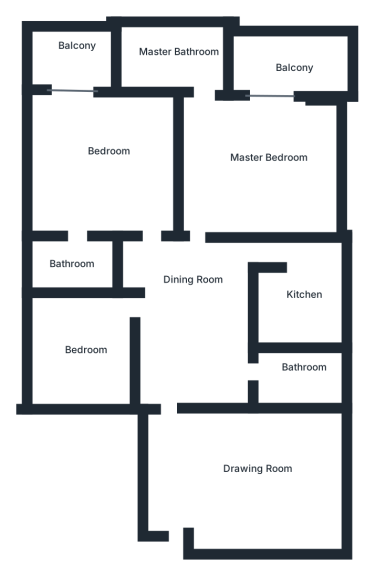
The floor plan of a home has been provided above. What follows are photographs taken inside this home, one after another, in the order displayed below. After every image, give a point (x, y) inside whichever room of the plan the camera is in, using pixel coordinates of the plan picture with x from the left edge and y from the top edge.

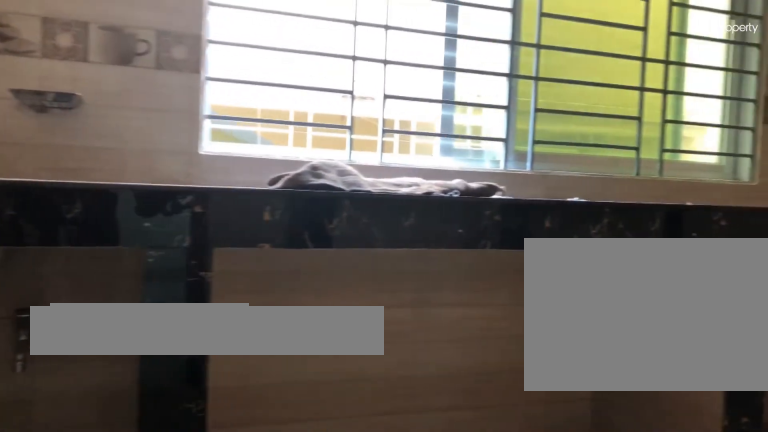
(303, 308)
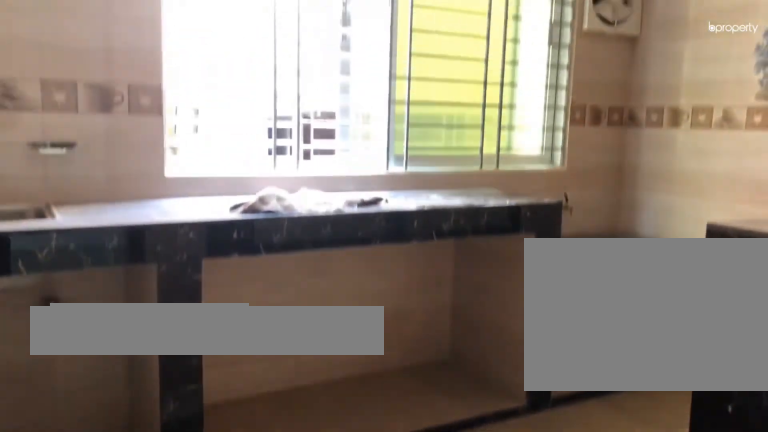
(302, 305)
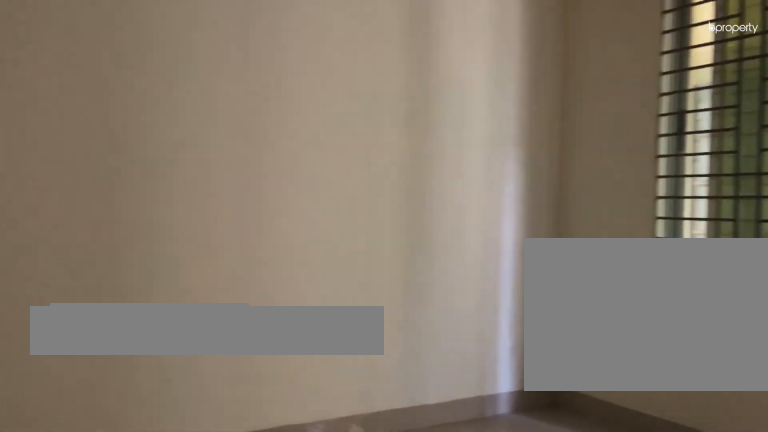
(77, 348)
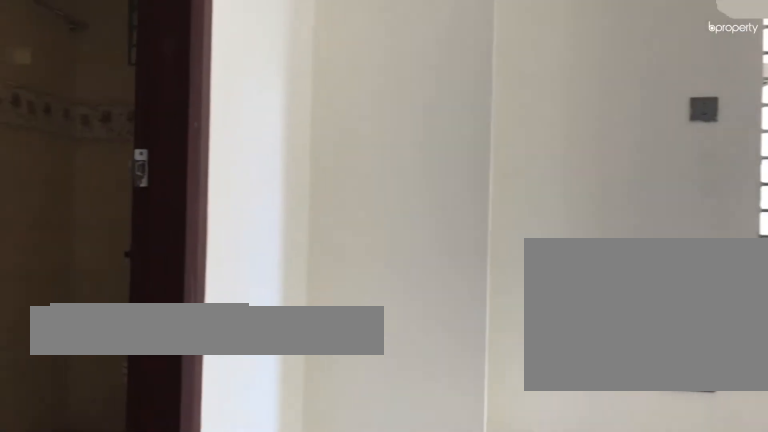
(85, 165)
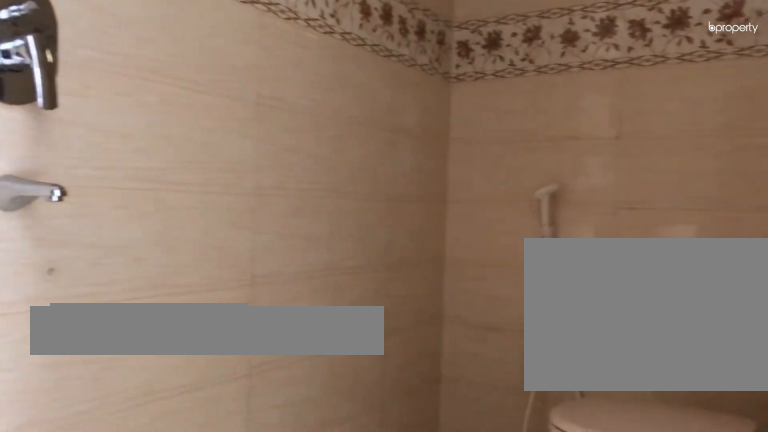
(69, 266)
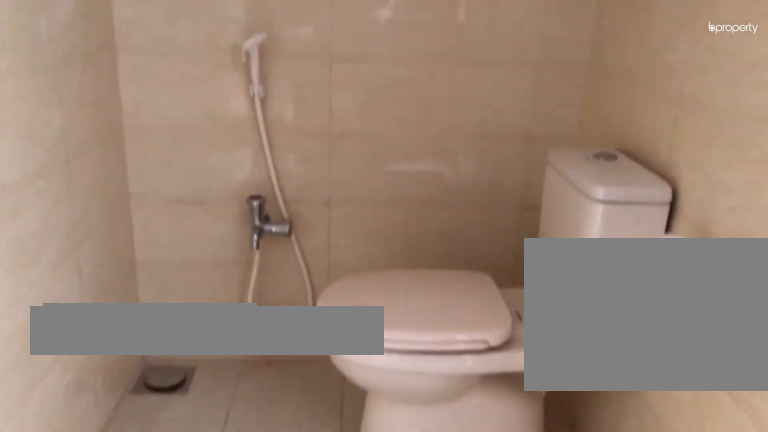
(69, 266)
